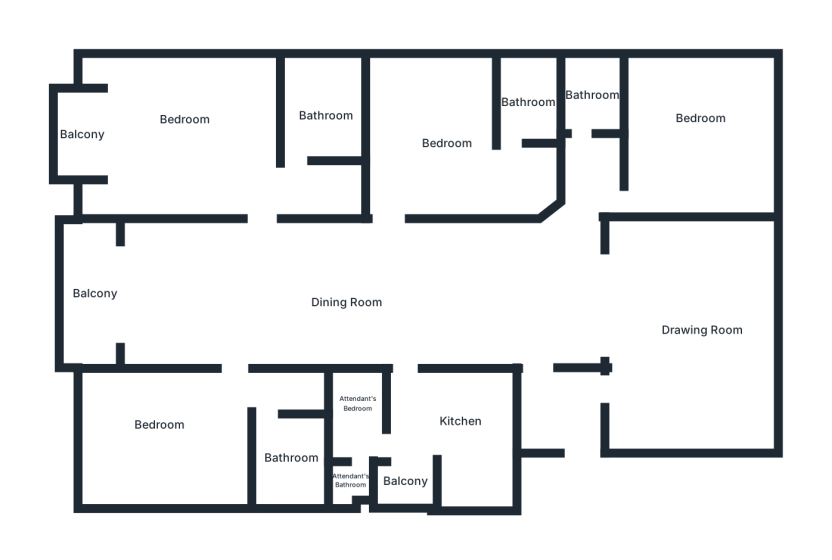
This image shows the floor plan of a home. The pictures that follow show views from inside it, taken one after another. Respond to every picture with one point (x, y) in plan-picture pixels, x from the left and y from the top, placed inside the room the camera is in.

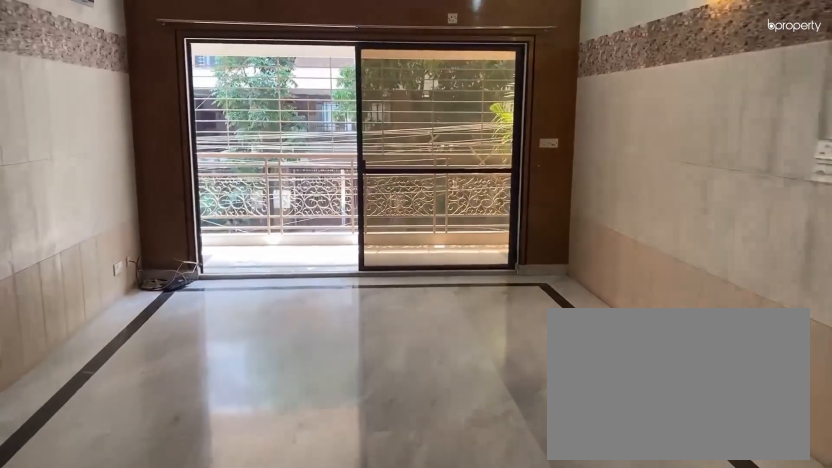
(231, 287)
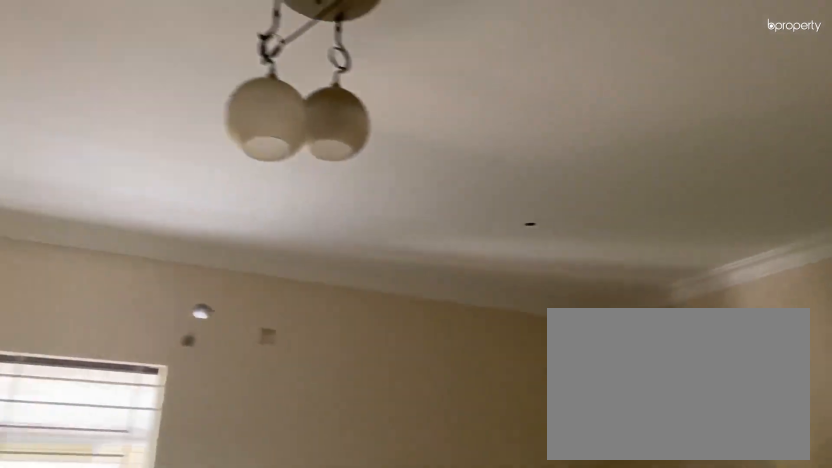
(688, 299)
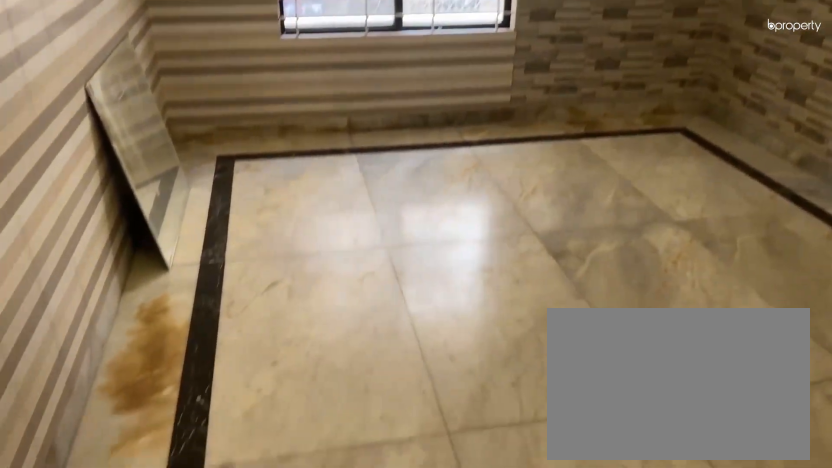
(461, 149)
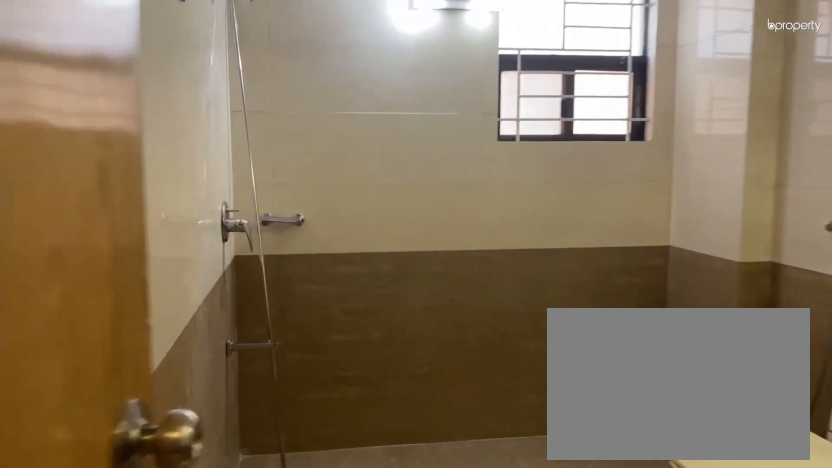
(320, 108)
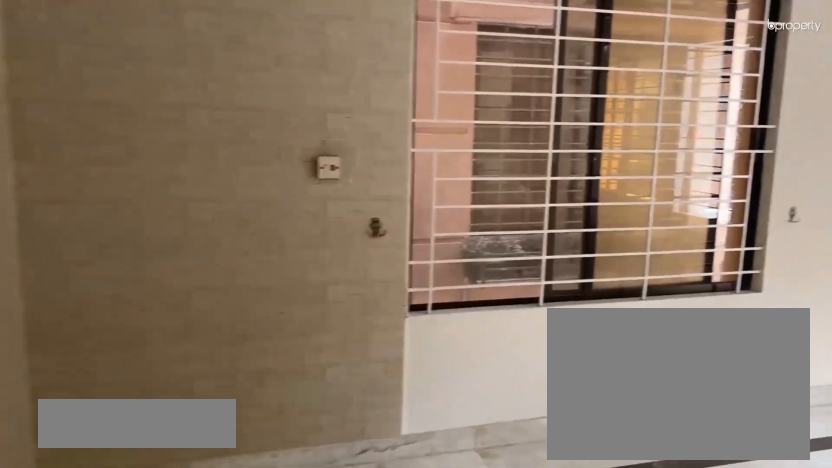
(164, 436)
